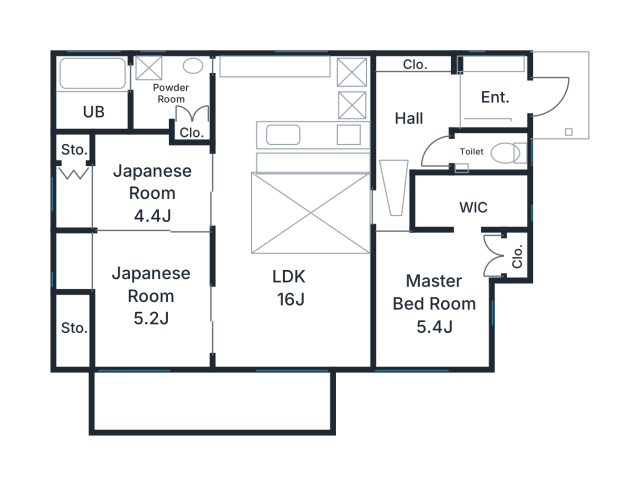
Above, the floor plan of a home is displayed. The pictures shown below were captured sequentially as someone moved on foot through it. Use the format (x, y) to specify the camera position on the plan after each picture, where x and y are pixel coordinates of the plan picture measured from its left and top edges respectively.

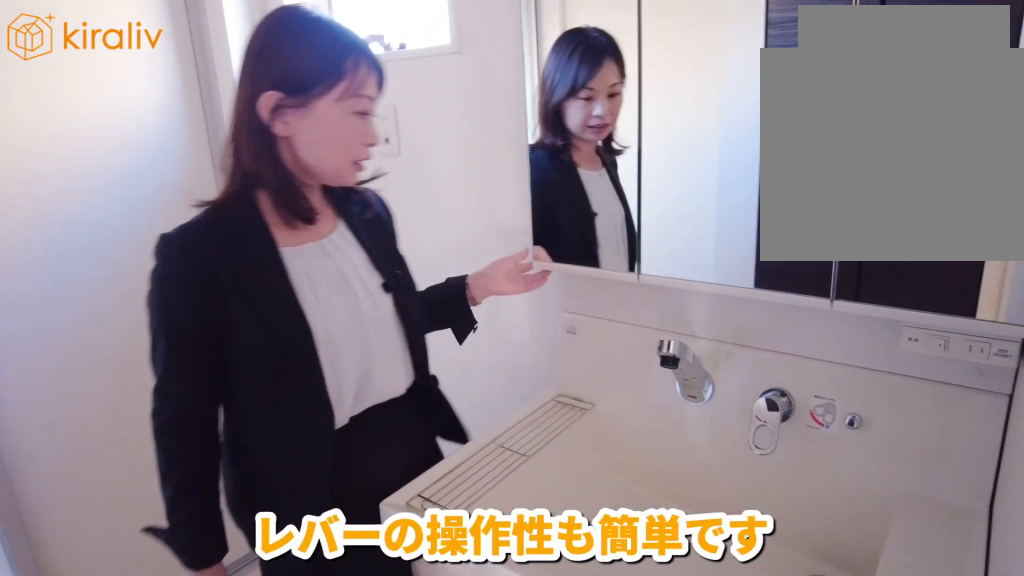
(166, 110)
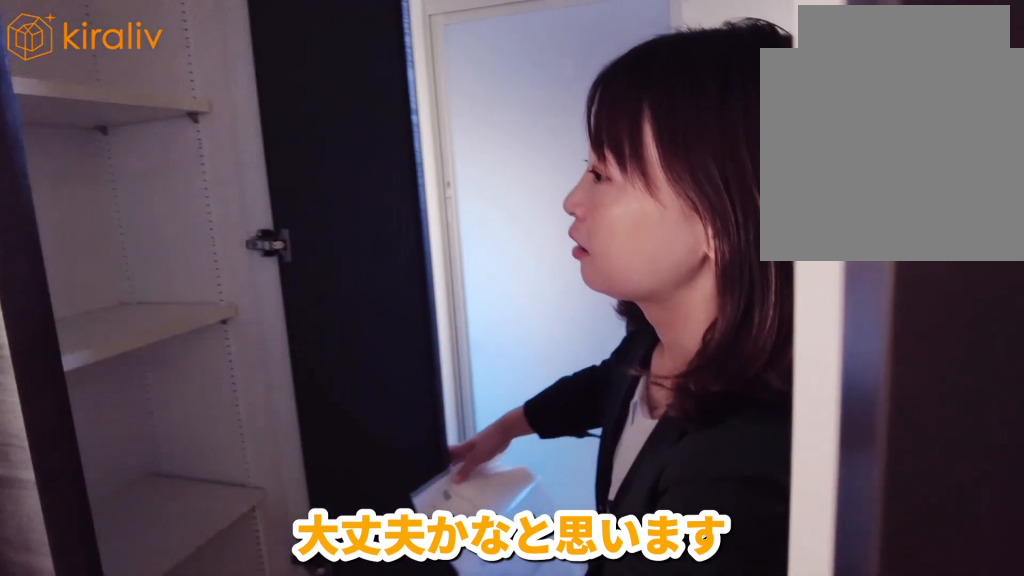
(146, 110)
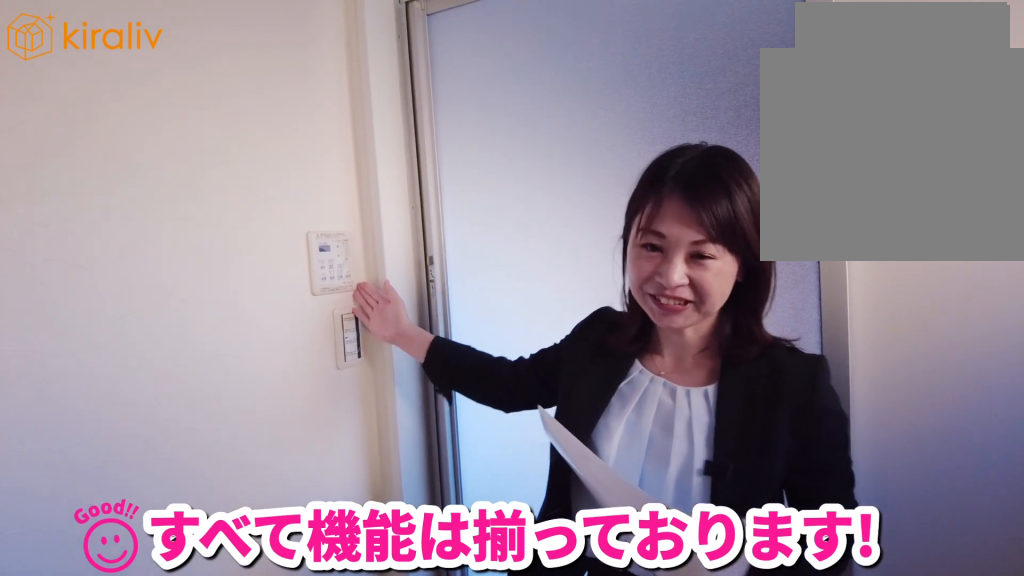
(117, 110)
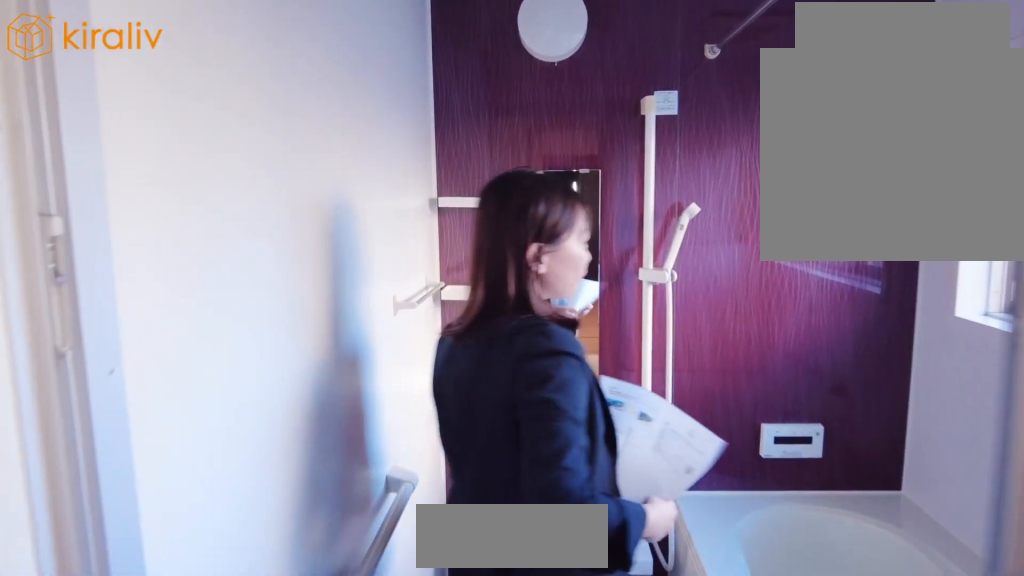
(98, 113)
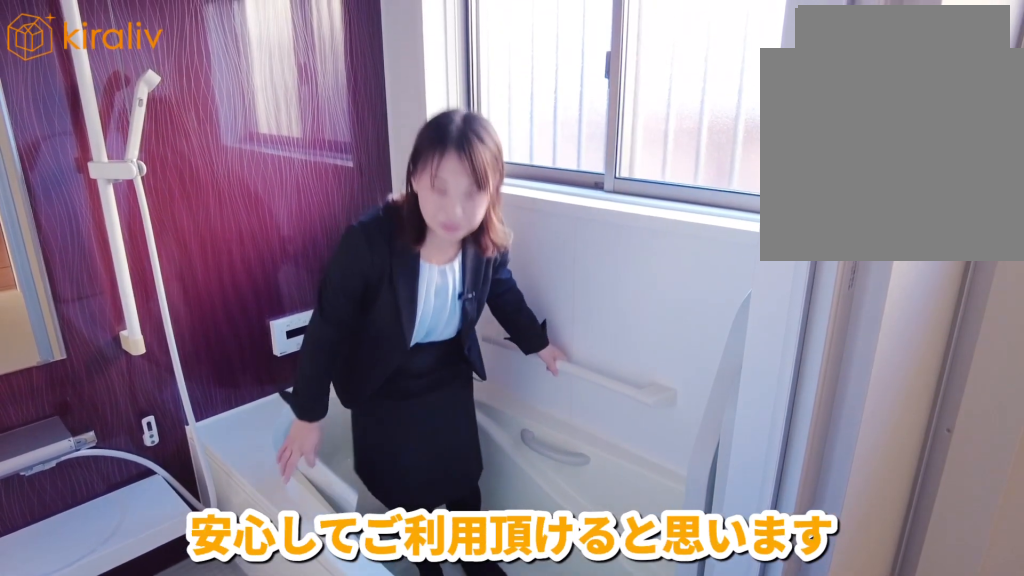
(98, 112)
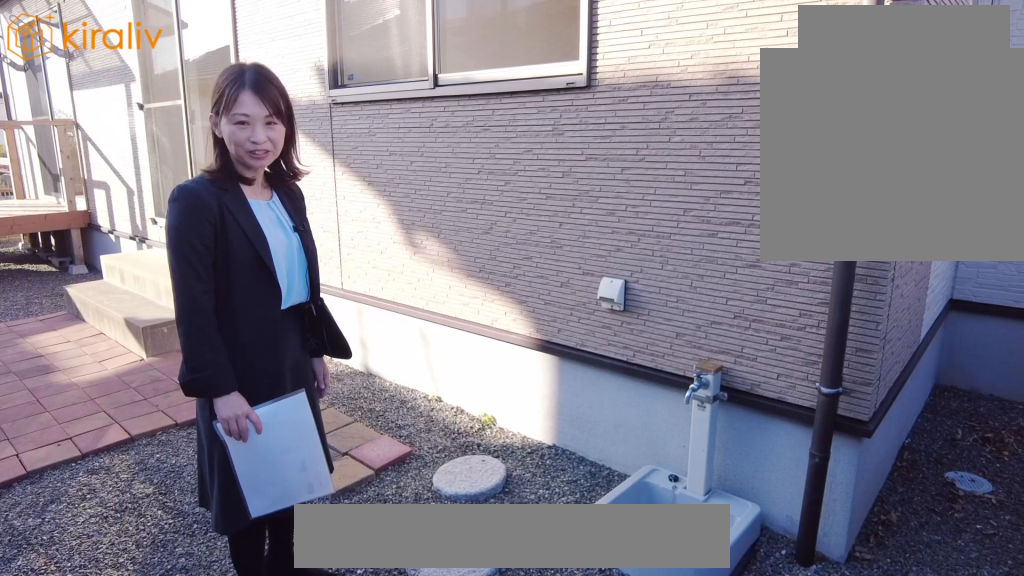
(460, 374)
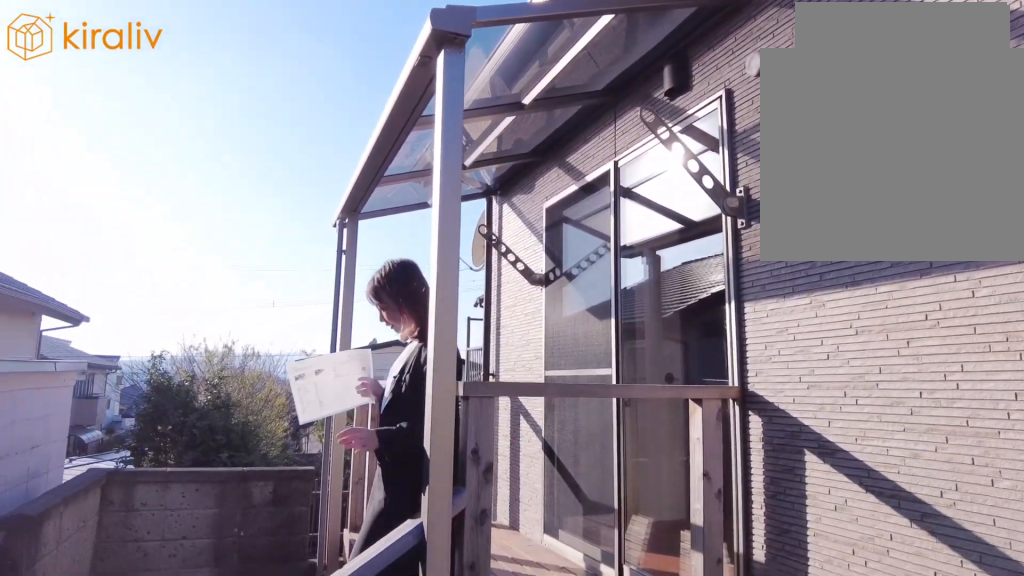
(161, 427)
